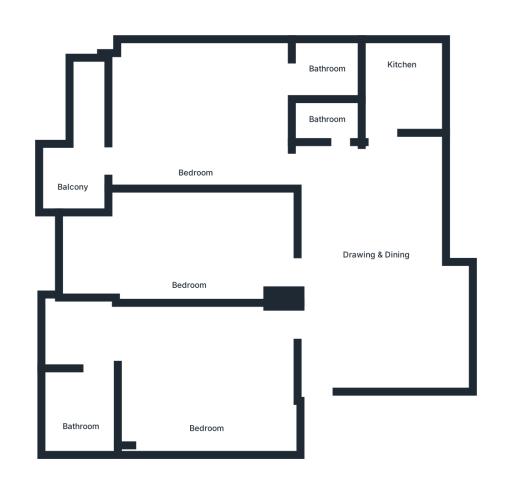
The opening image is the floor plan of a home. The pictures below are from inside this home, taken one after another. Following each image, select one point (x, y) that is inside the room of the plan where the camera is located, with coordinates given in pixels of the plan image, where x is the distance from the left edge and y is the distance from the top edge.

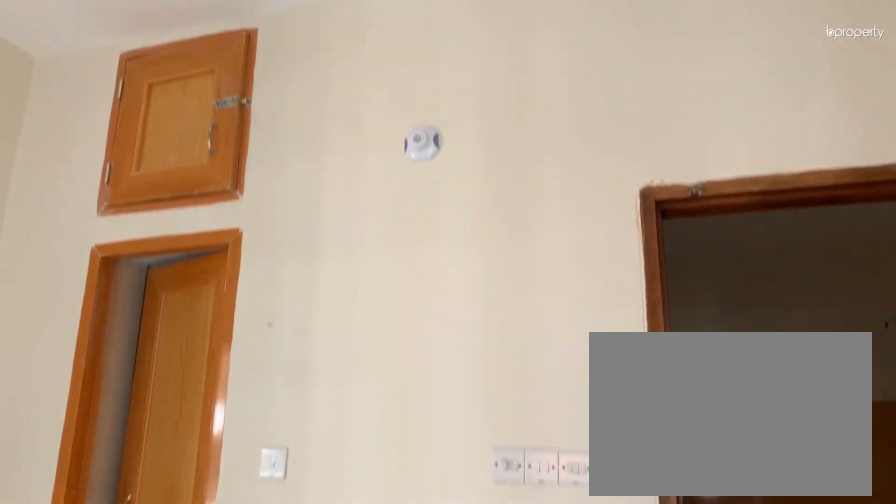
(195, 123)
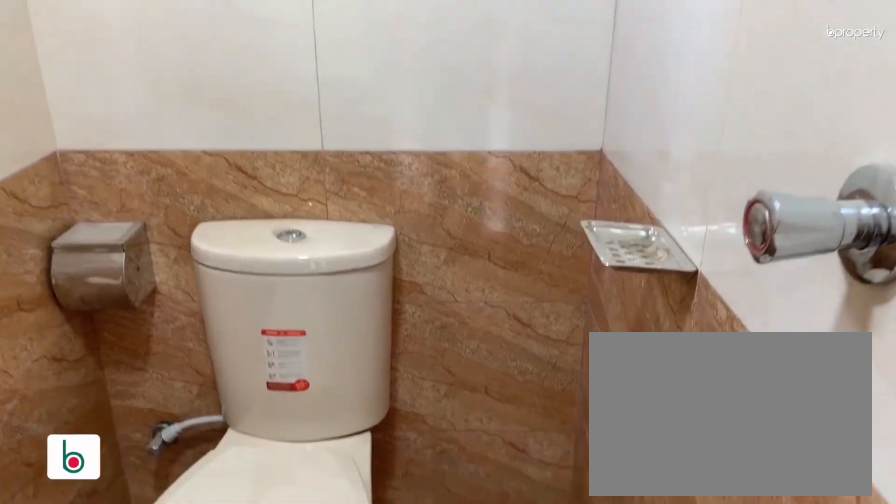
(330, 66)
